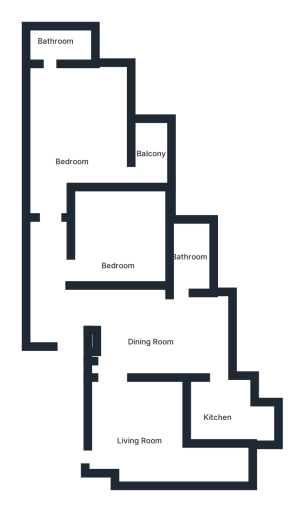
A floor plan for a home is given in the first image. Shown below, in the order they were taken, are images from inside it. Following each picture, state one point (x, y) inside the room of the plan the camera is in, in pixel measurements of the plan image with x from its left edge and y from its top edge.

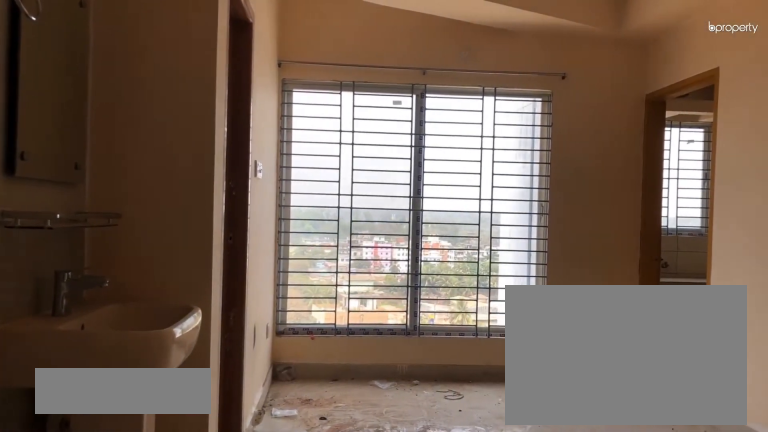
(150, 340)
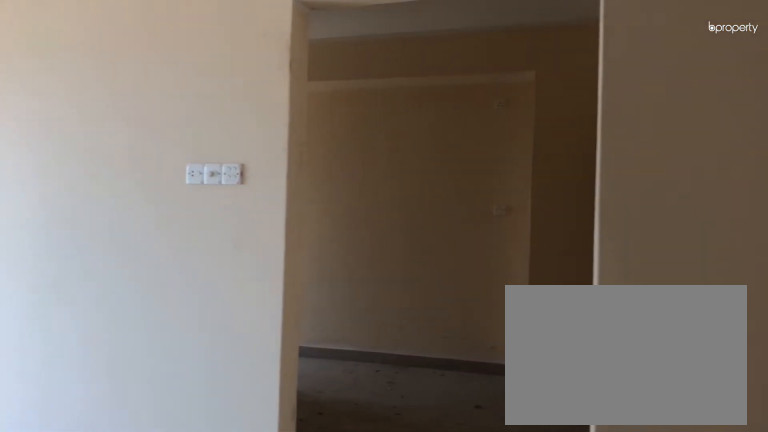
(150, 340)
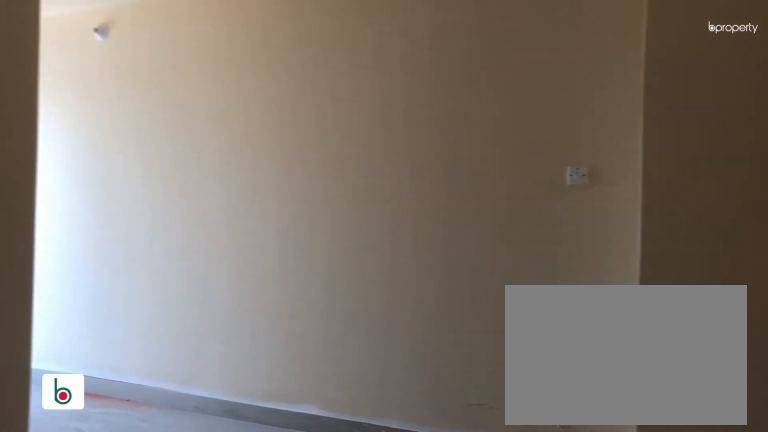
(136, 437)
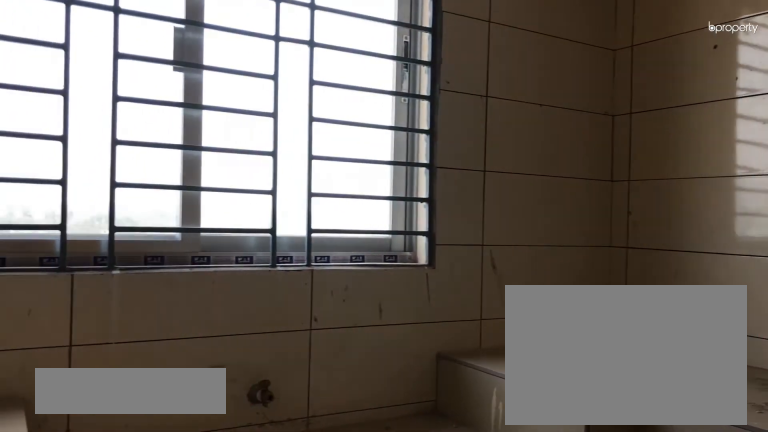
(223, 413)
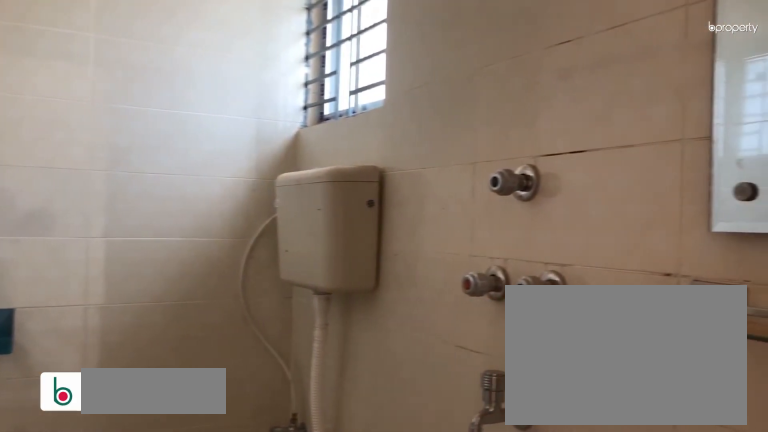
(195, 250)
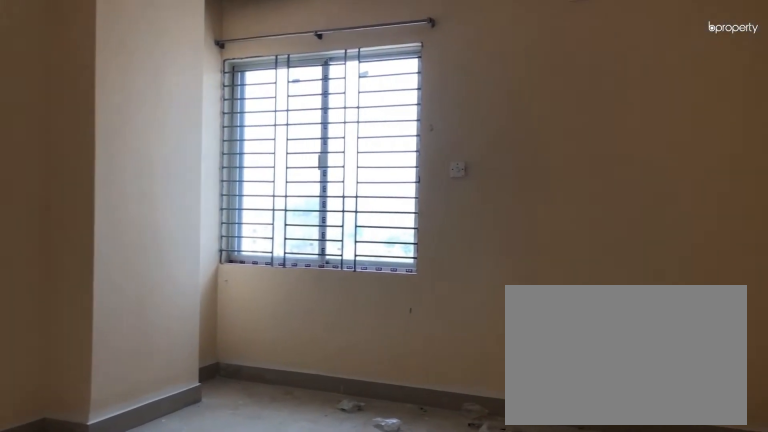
(115, 247)
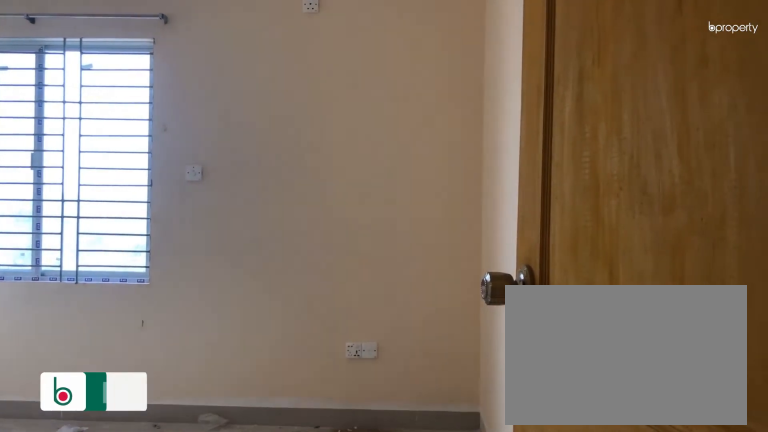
(115, 247)
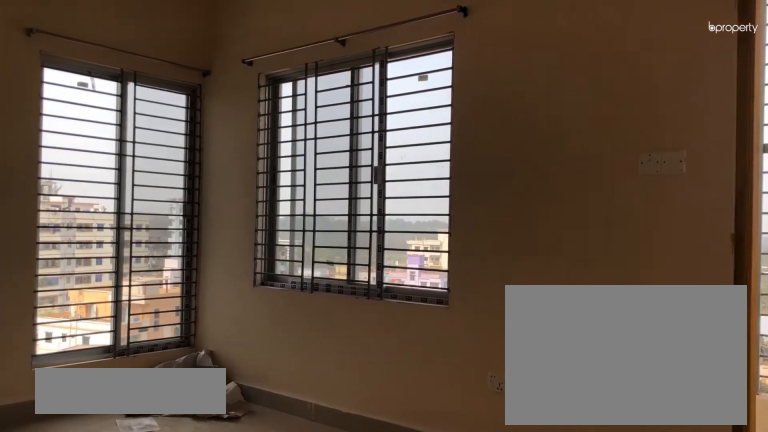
(74, 137)
